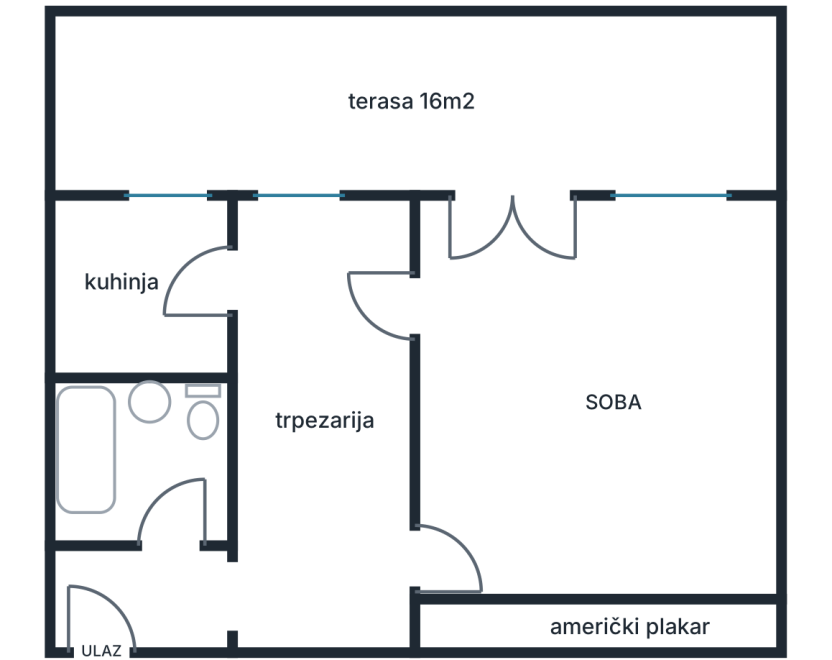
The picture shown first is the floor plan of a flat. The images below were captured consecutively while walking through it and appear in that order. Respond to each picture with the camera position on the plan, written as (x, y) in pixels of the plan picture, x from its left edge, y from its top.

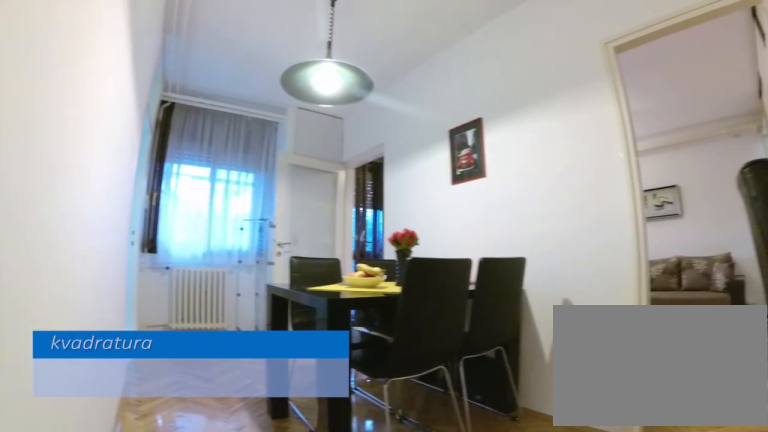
(272, 611)
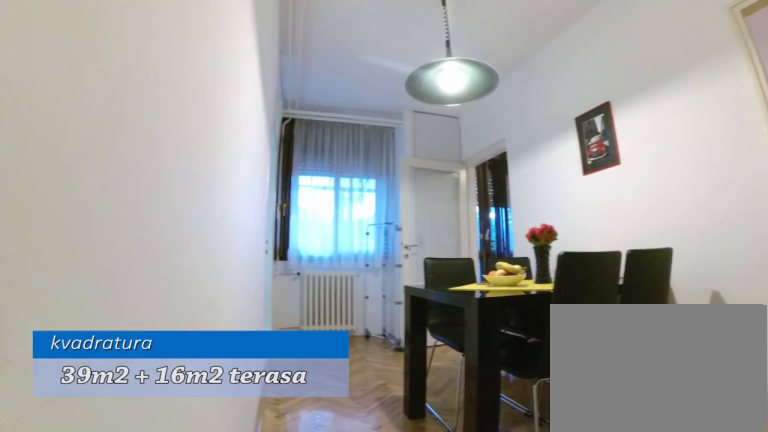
(275, 612)
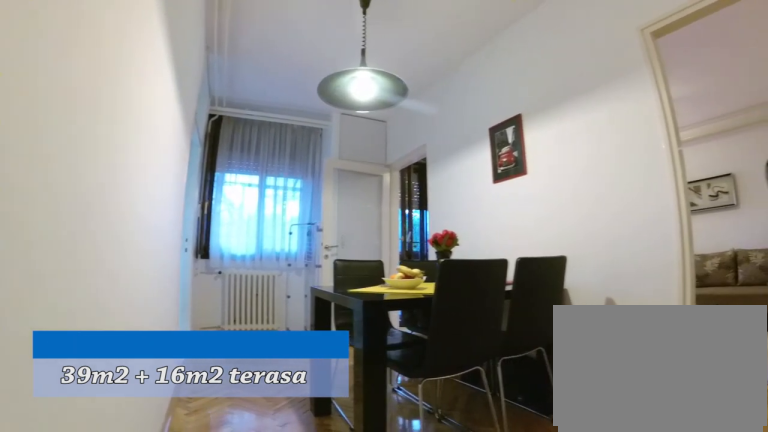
(273, 608)
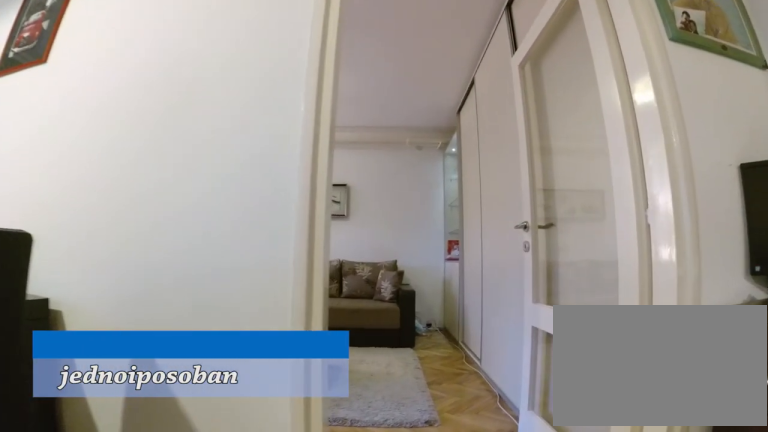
(338, 562)
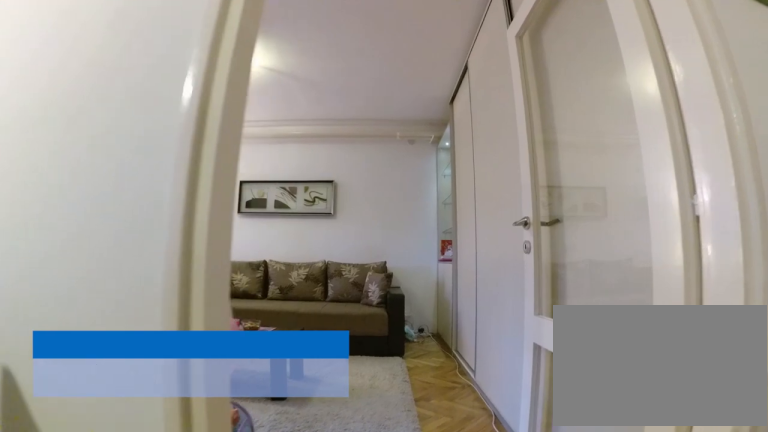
(356, 562)
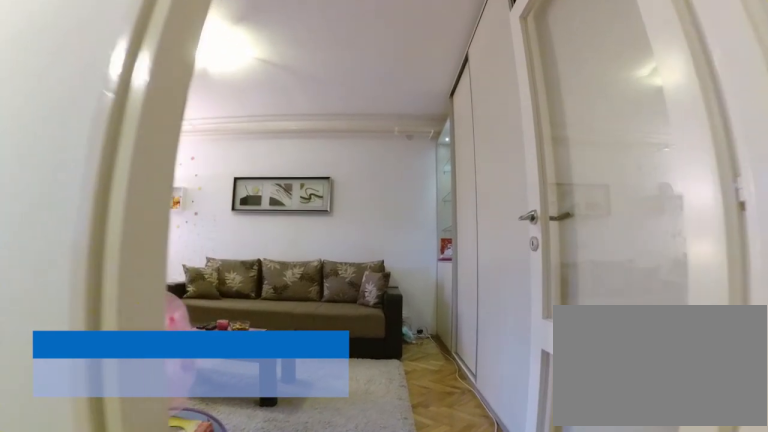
(365, 563)
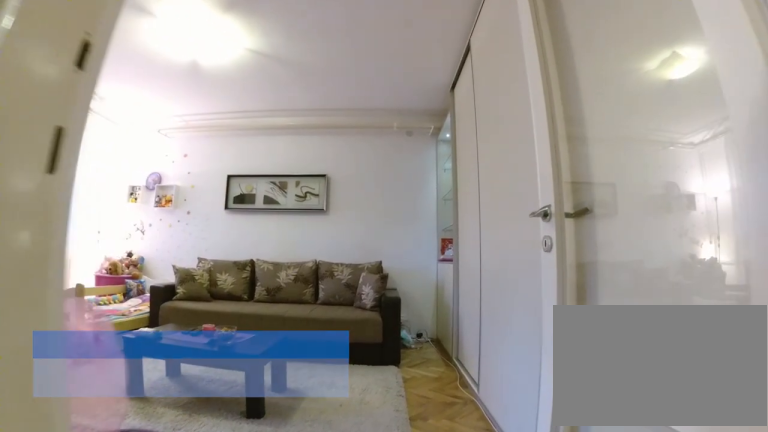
(377, 563)
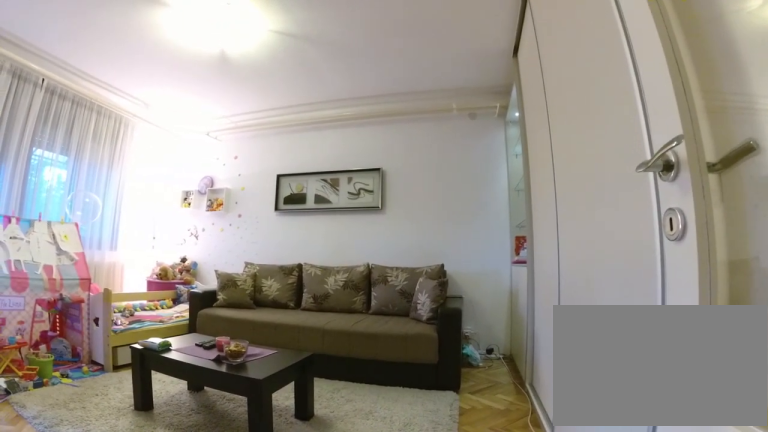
(412, 568)
